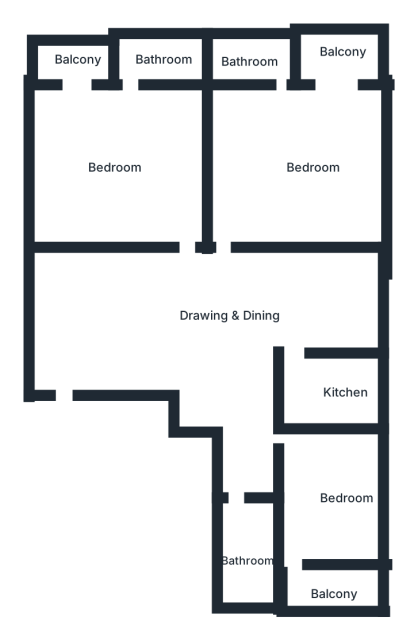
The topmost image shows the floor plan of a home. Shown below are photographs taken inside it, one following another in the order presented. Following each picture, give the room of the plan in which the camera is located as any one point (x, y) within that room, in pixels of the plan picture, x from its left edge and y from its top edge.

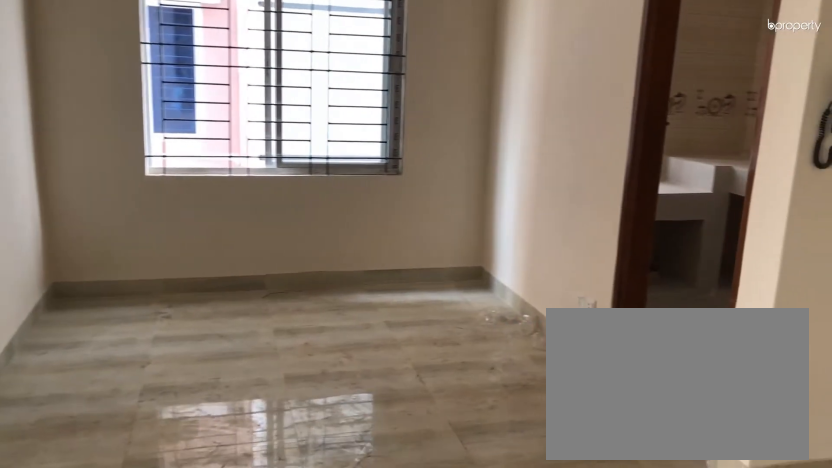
(197, 322)
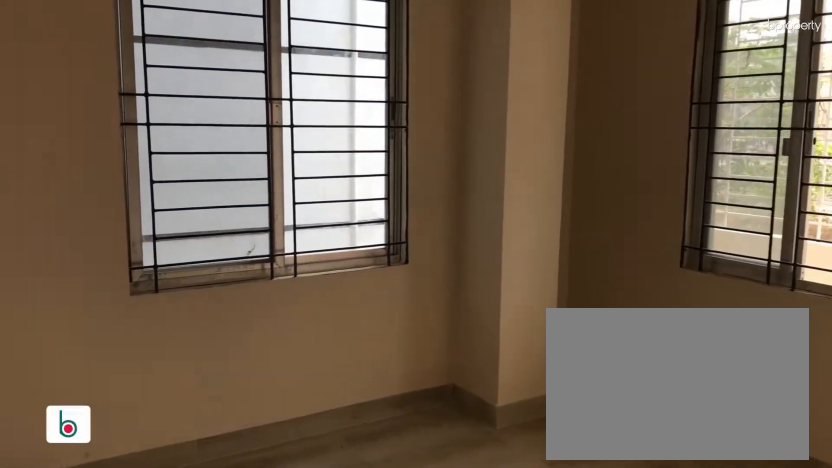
(345, 498)
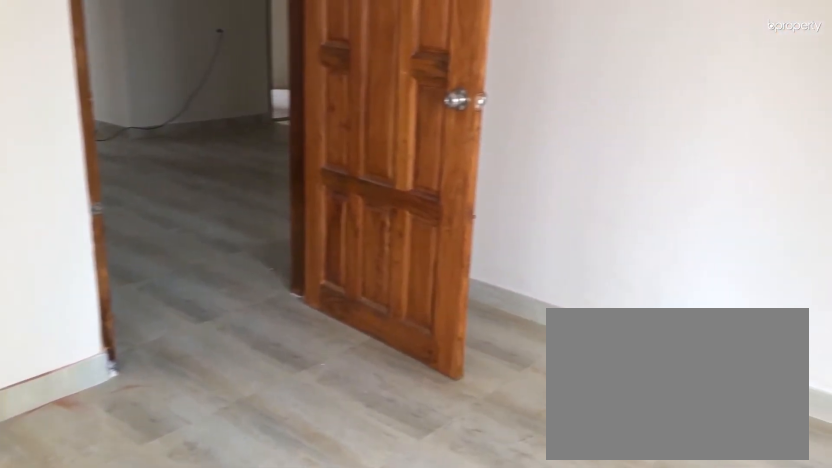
(322, 164)
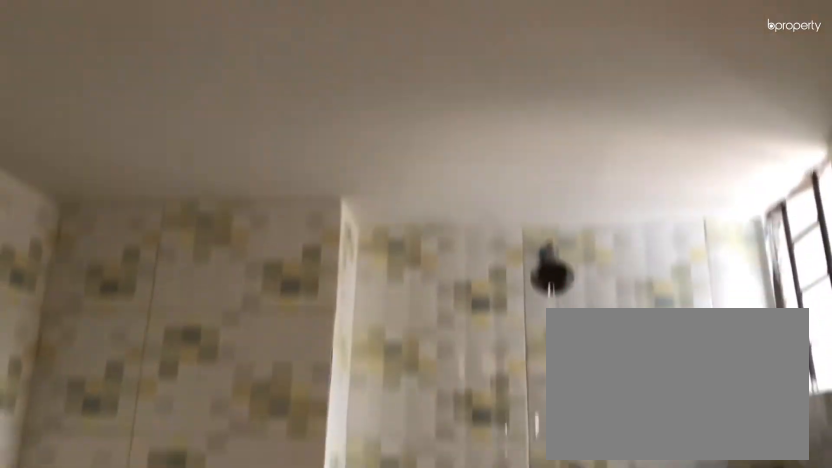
(256, 62)
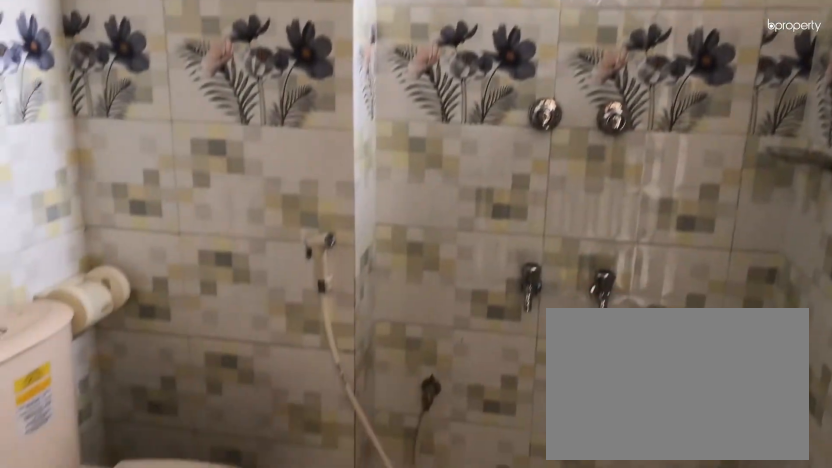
(256, 62)
